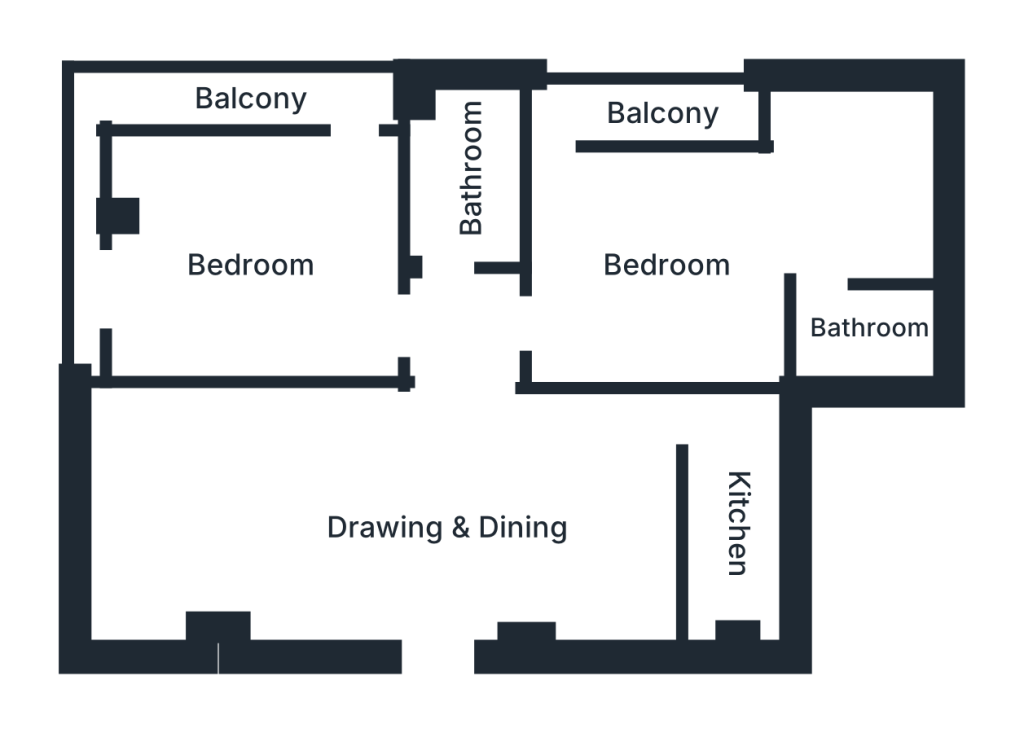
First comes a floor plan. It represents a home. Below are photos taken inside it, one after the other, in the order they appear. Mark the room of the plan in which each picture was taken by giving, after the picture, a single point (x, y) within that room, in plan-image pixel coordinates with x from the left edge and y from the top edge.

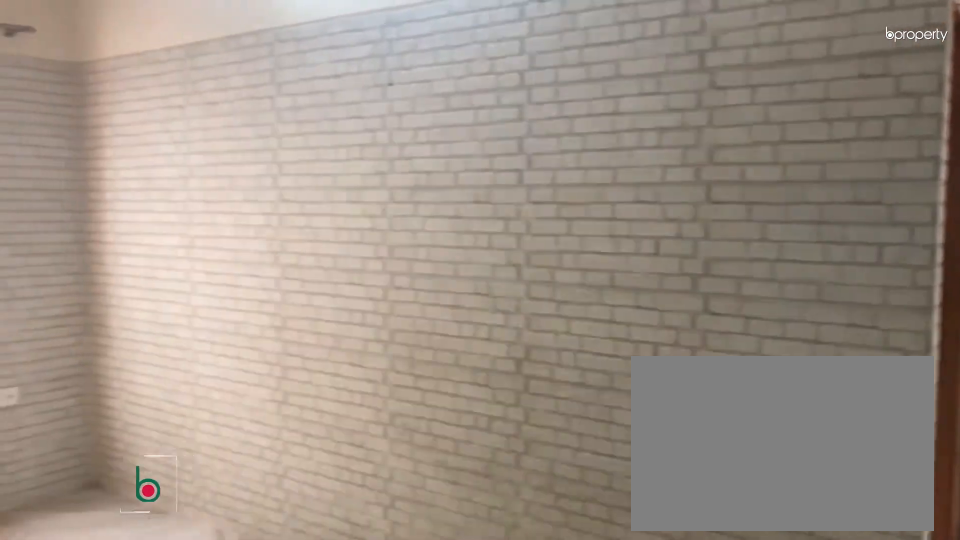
(448, 530)
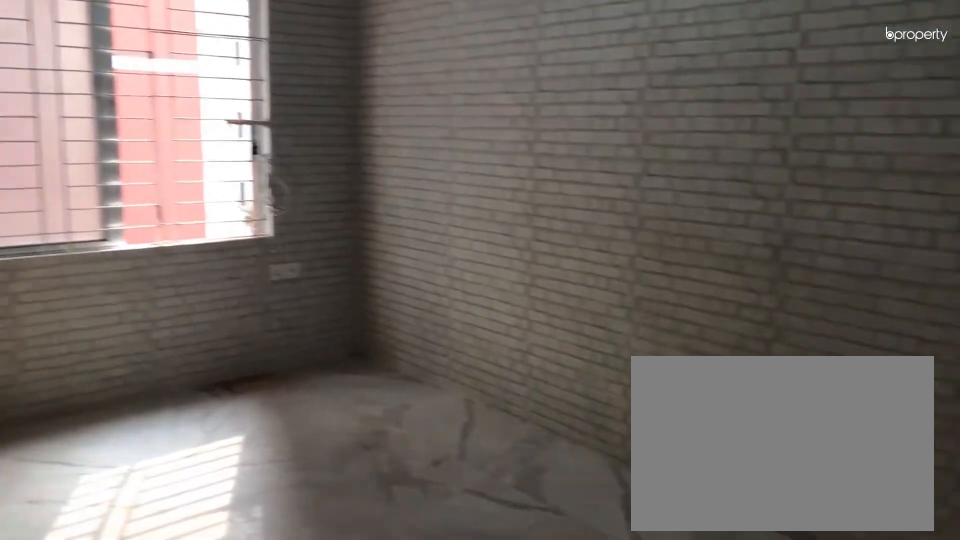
(448, 530)
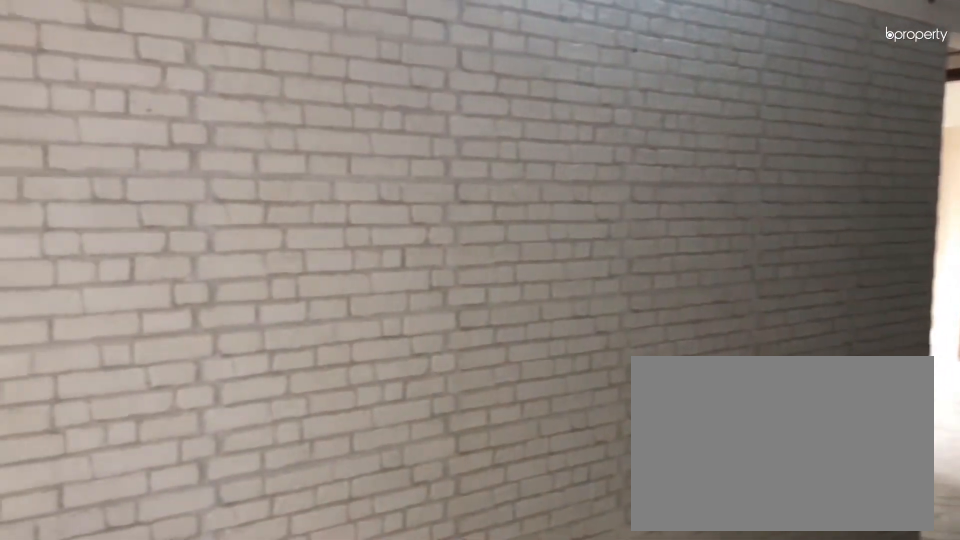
(448, 530)
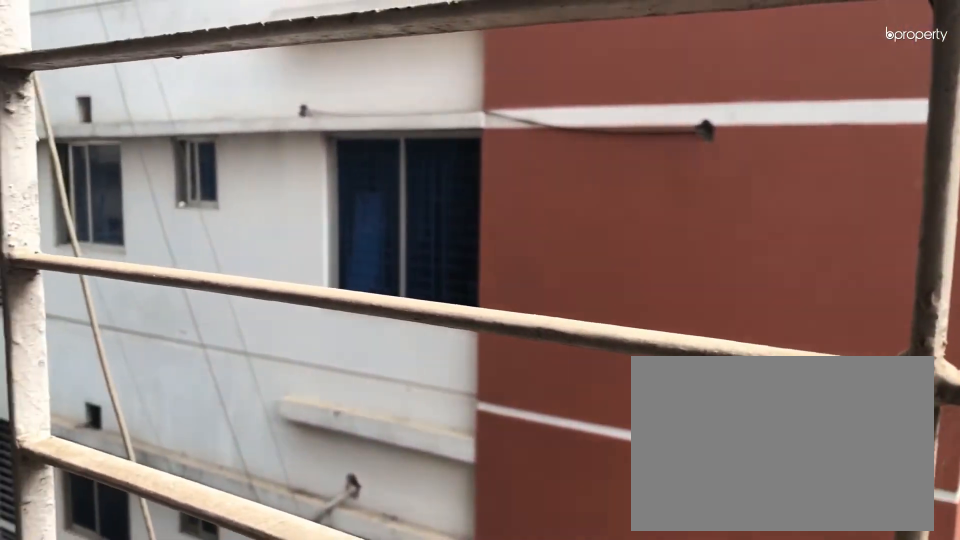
(245, 101)
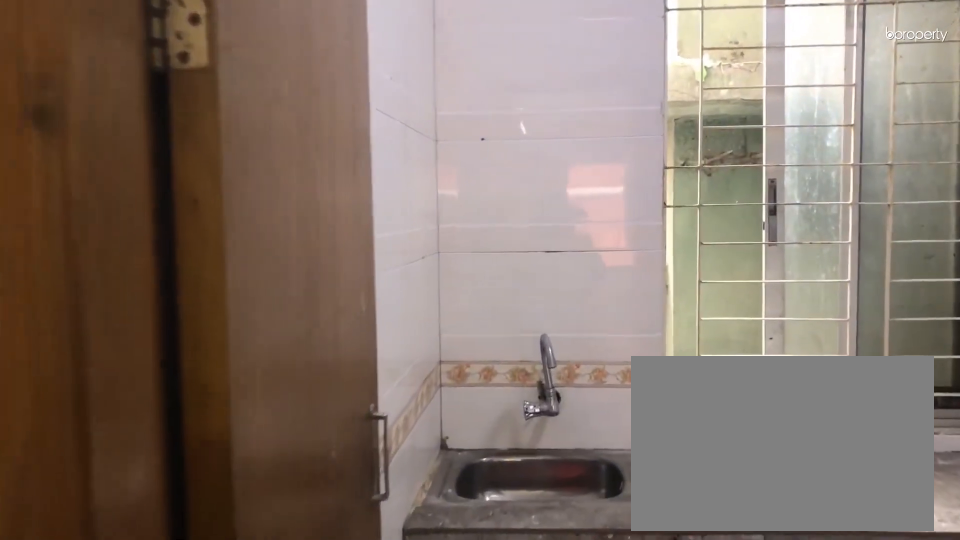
(741, 530)
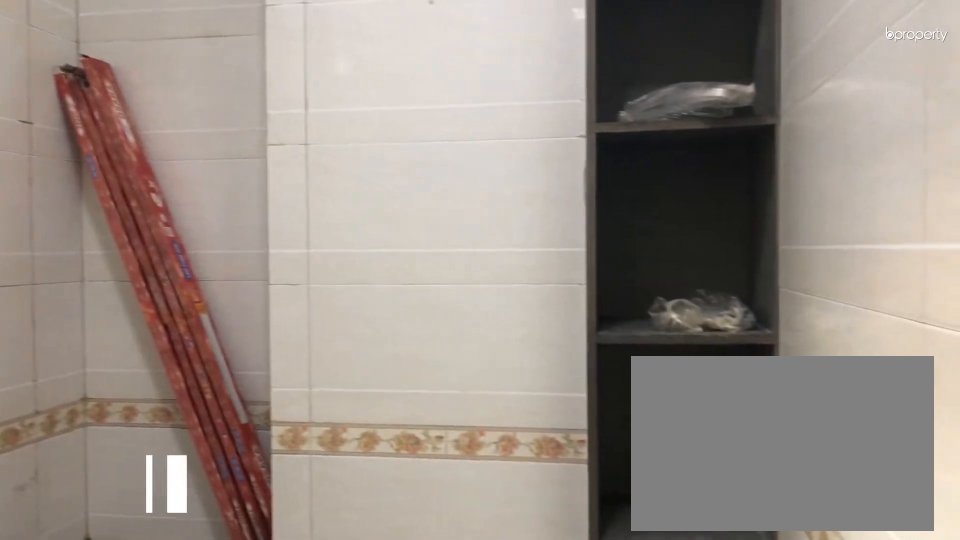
(741, 530)
